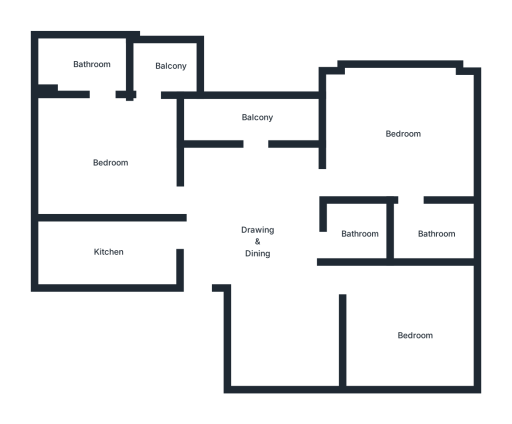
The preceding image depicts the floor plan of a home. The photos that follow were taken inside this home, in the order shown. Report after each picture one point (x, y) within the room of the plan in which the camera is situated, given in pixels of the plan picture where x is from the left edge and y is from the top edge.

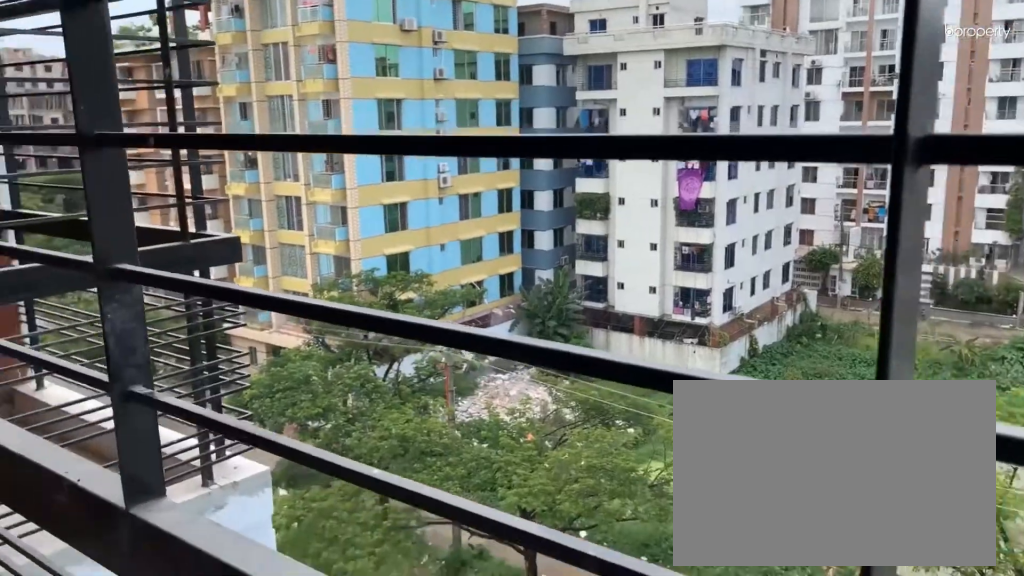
(257, 121)
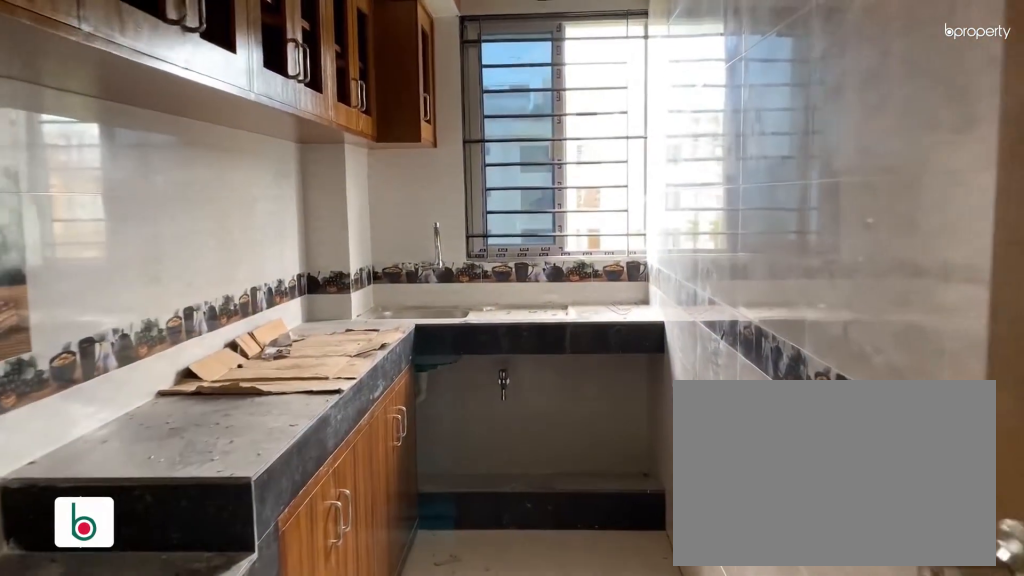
(108, 251)
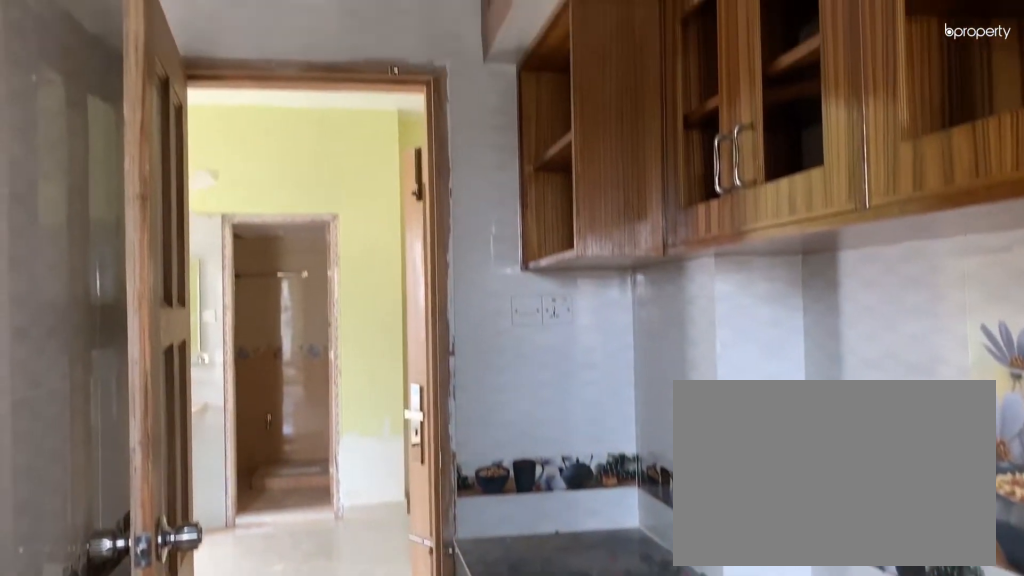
(108, 251)
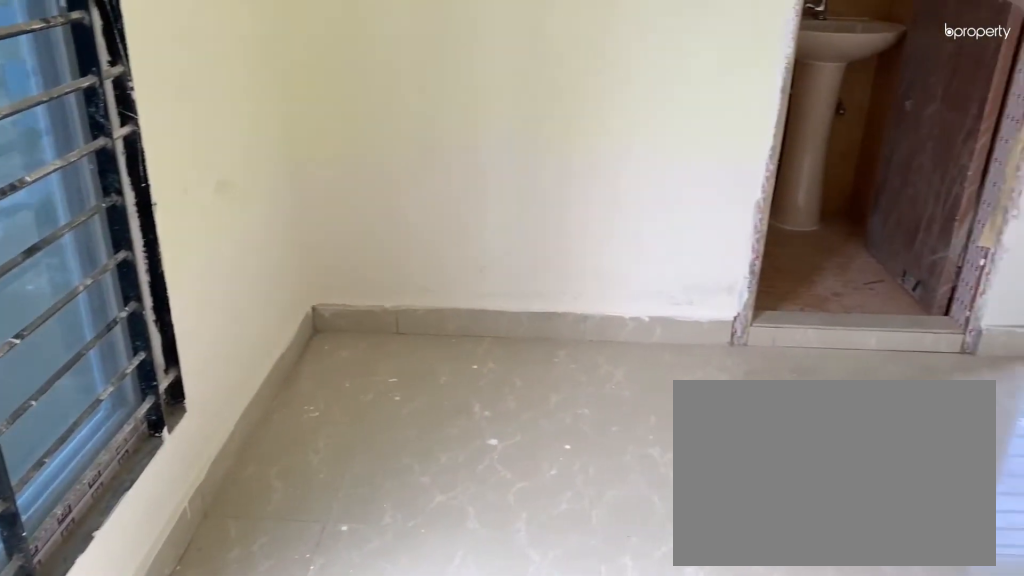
(111, 164)
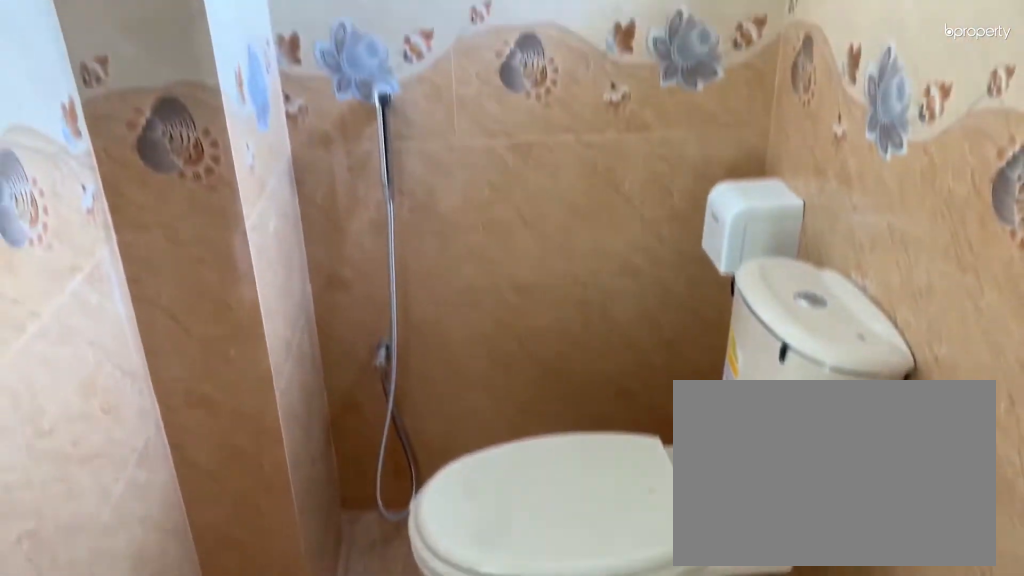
(91, 65)
